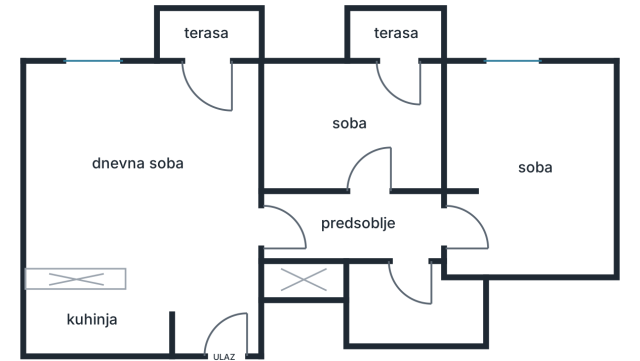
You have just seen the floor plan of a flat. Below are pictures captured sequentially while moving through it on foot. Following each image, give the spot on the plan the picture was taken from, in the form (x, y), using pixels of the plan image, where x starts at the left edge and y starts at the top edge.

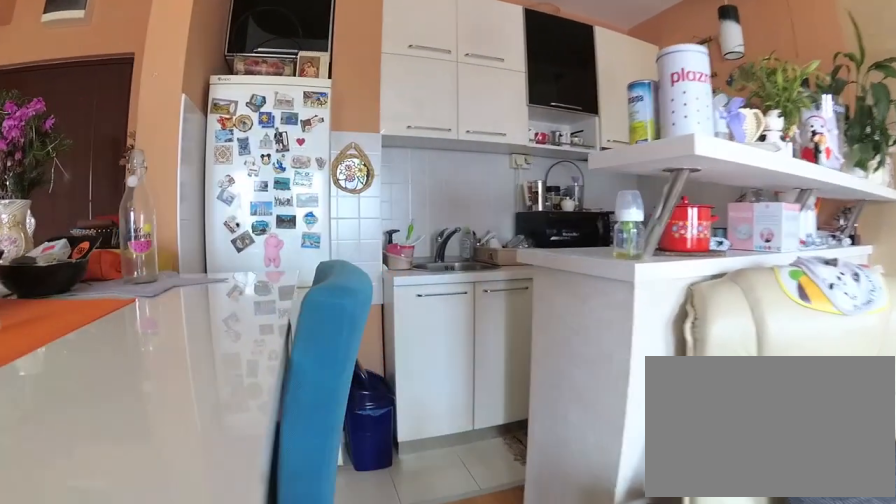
(146, 179)
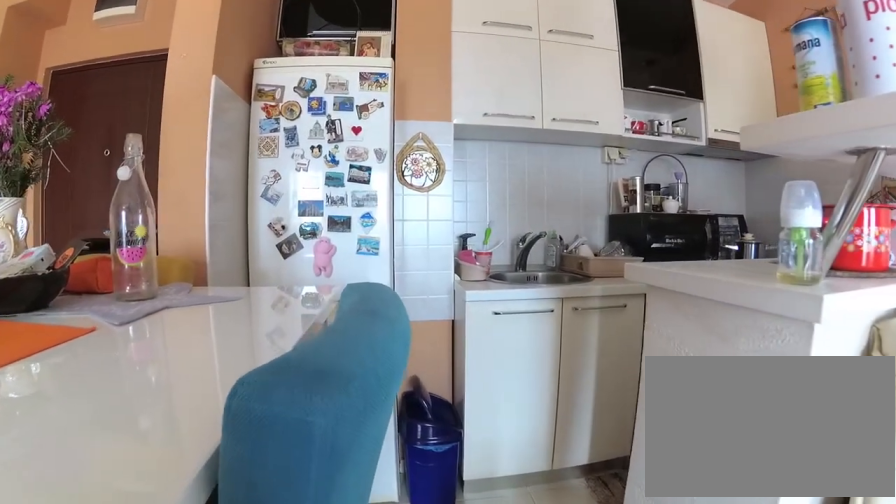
(146, 204)
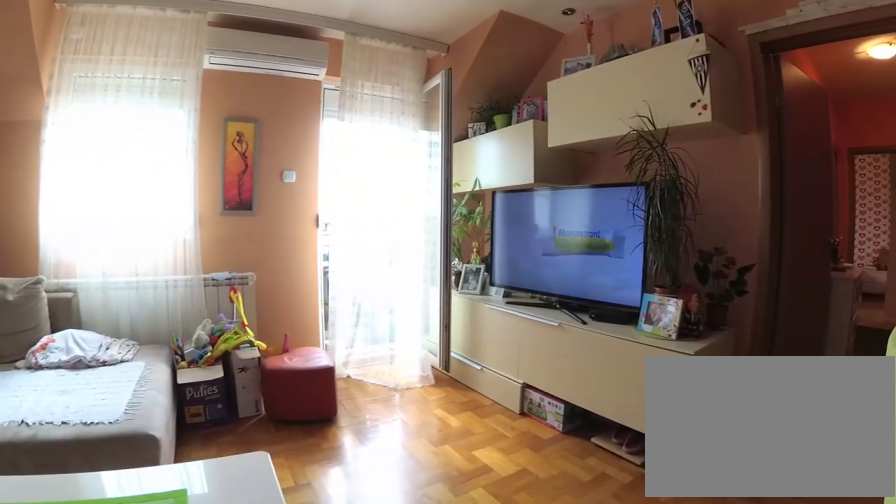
(121, 253)
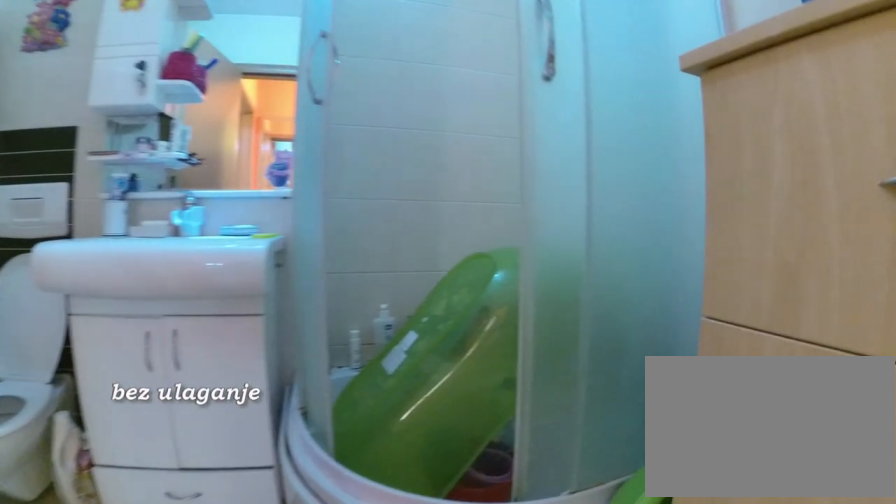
(407, 244)
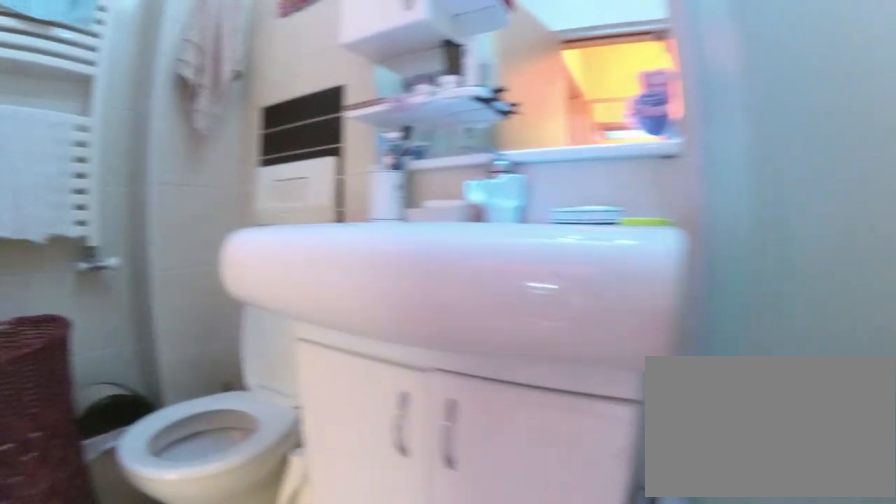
(394, 279)
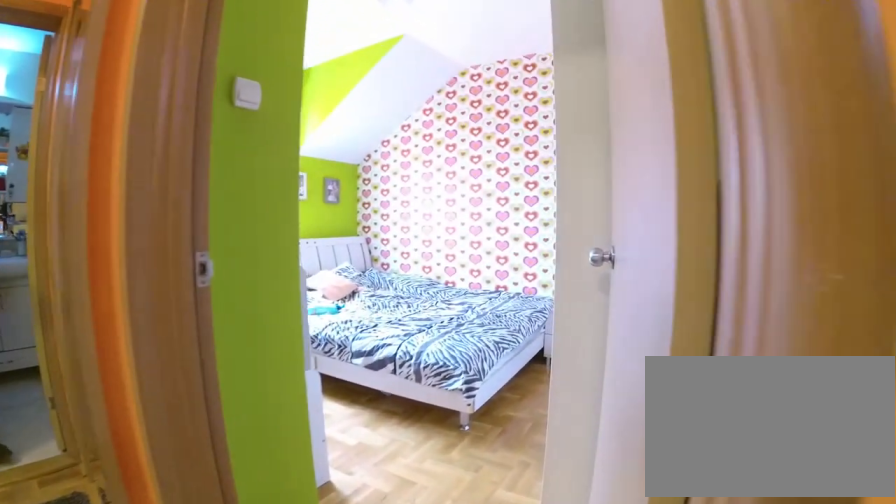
(403, 266)
